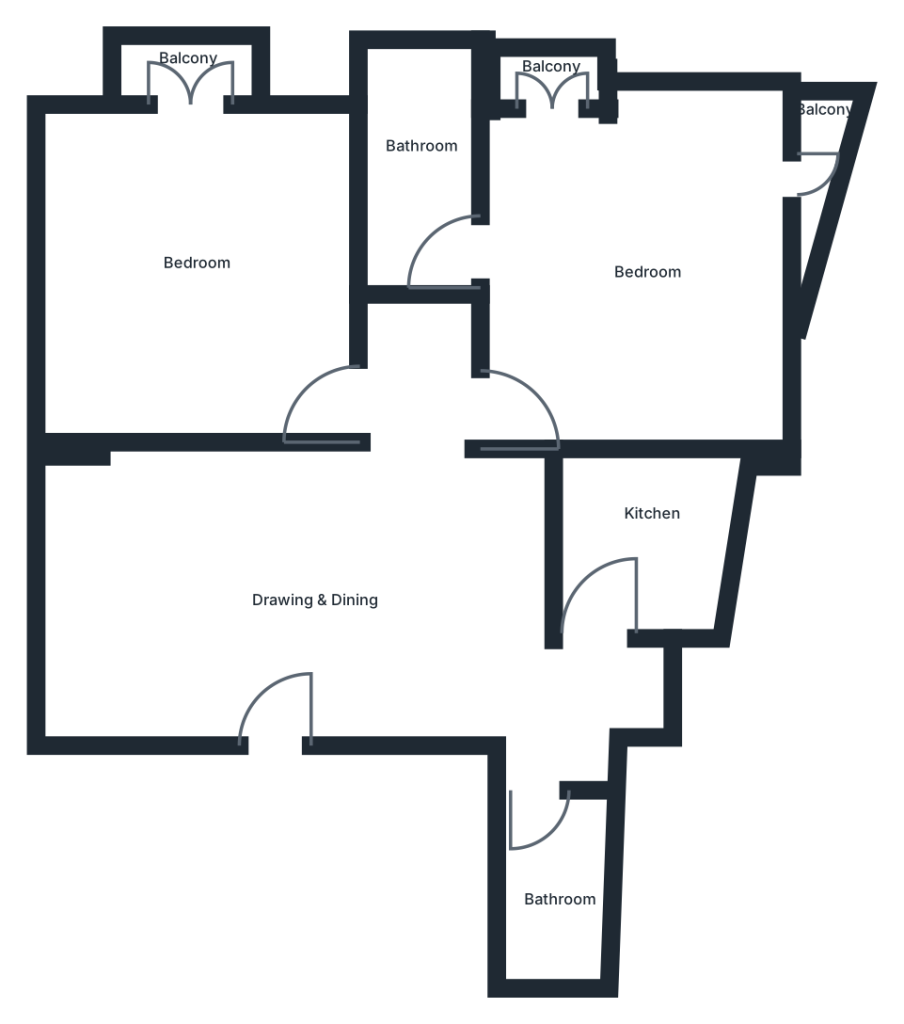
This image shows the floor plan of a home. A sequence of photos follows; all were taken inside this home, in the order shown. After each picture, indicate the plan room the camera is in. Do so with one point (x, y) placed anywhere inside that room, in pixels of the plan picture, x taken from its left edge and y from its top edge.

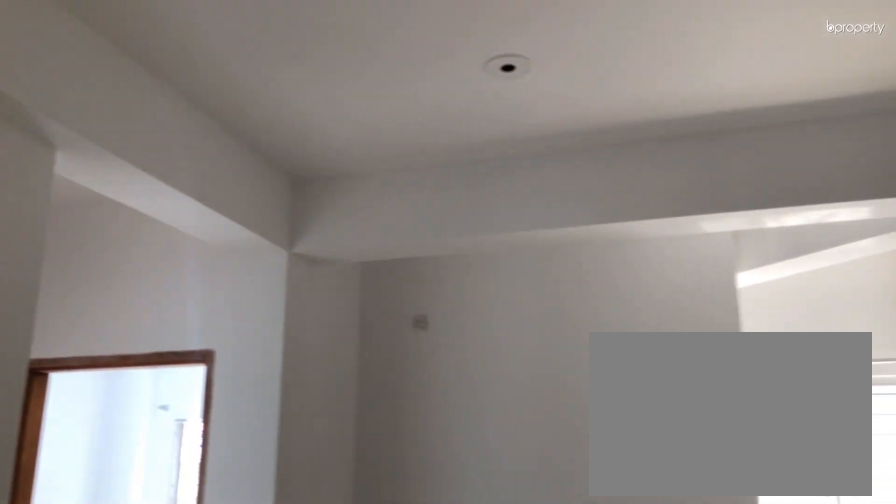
(322, 589)
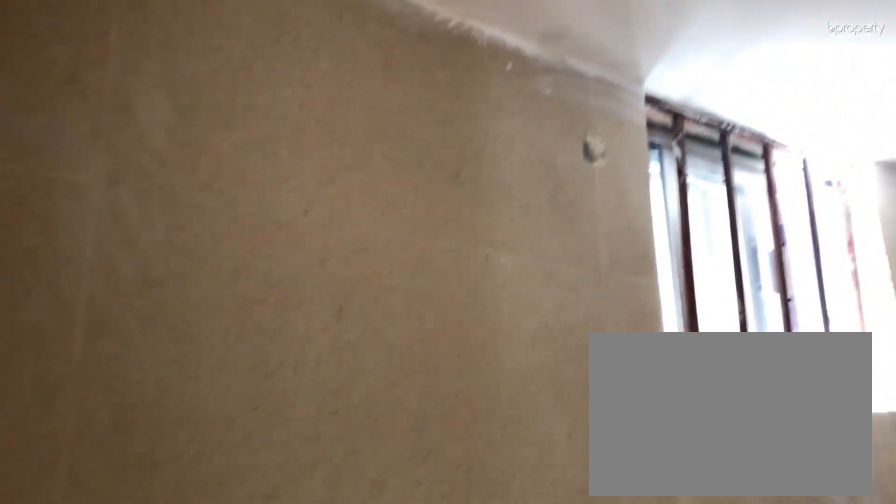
(550, 872)
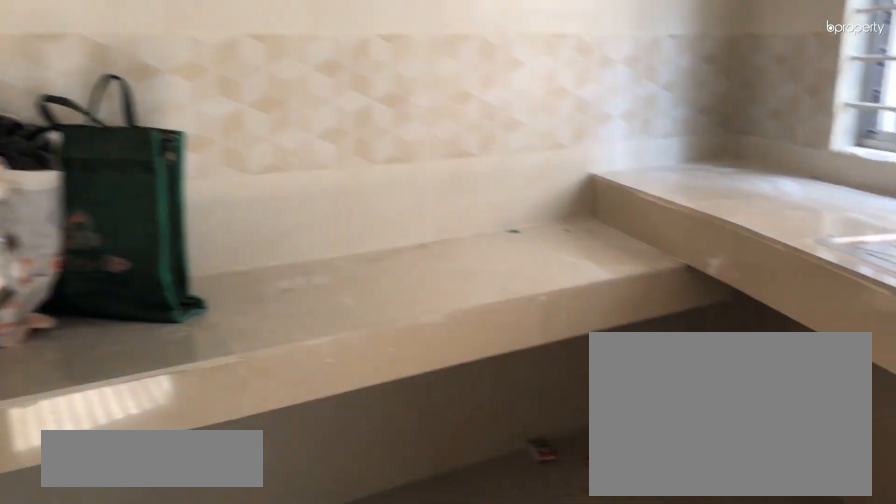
(643, 534)
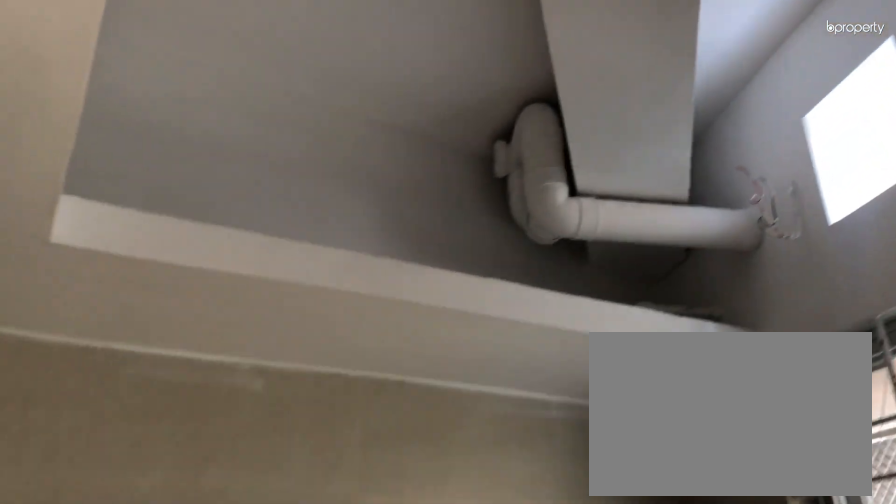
(643, 534)
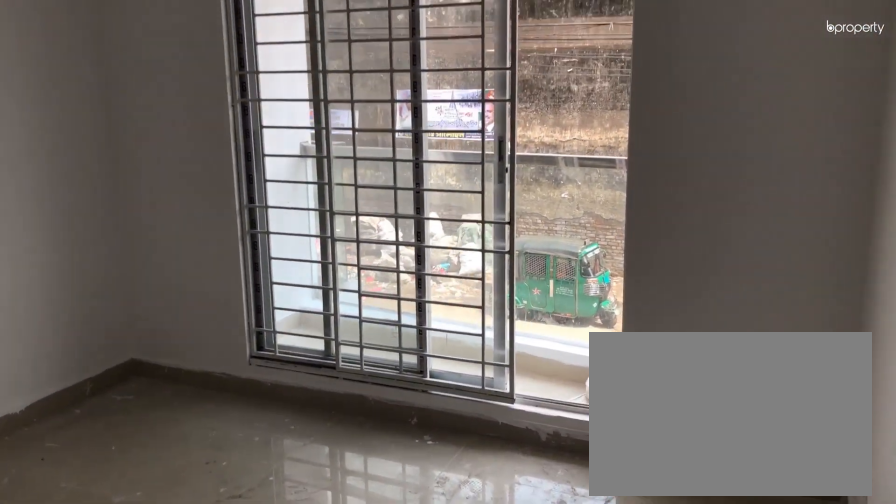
(184, 259)
